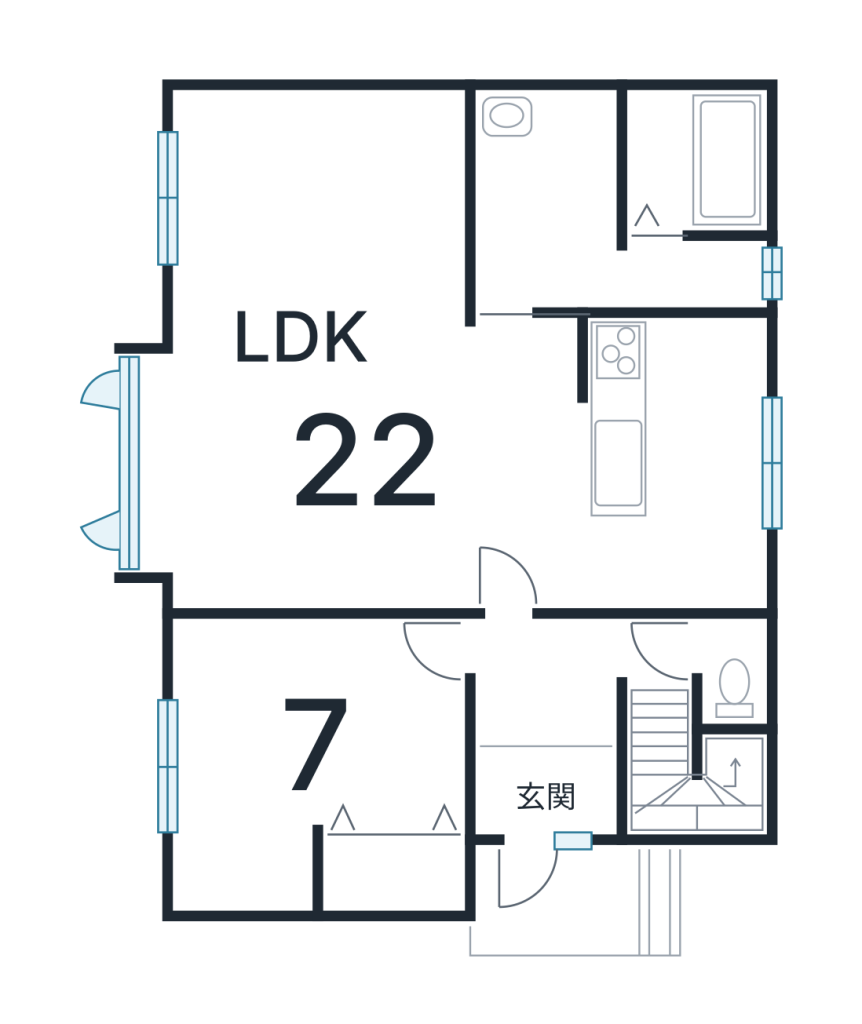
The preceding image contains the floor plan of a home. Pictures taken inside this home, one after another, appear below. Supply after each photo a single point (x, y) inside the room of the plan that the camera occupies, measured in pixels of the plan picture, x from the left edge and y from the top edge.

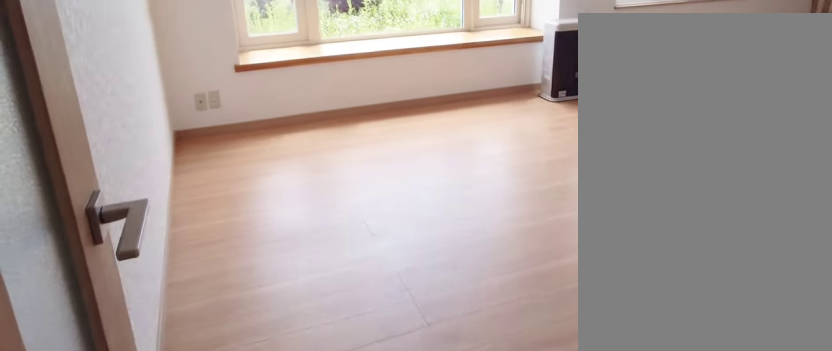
(327, 394)
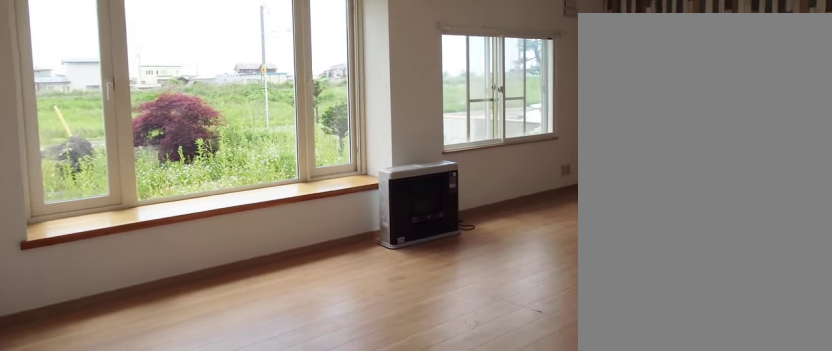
(327, 394)
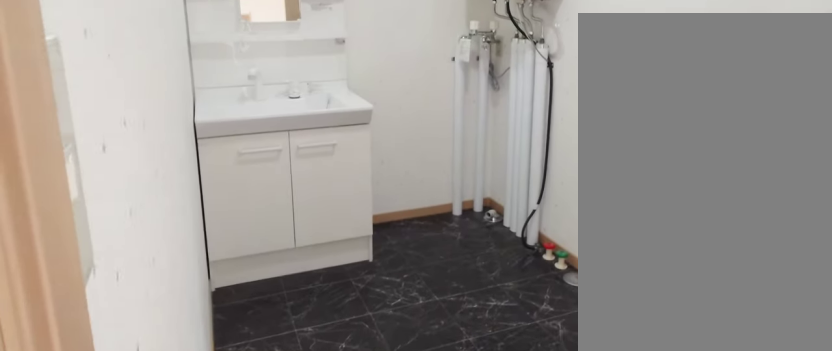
(543, 241)
